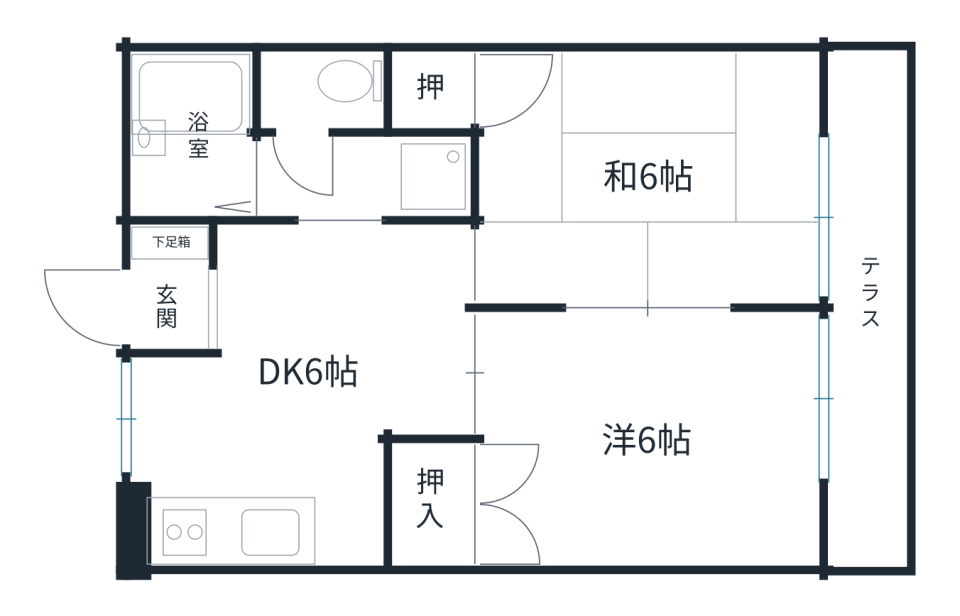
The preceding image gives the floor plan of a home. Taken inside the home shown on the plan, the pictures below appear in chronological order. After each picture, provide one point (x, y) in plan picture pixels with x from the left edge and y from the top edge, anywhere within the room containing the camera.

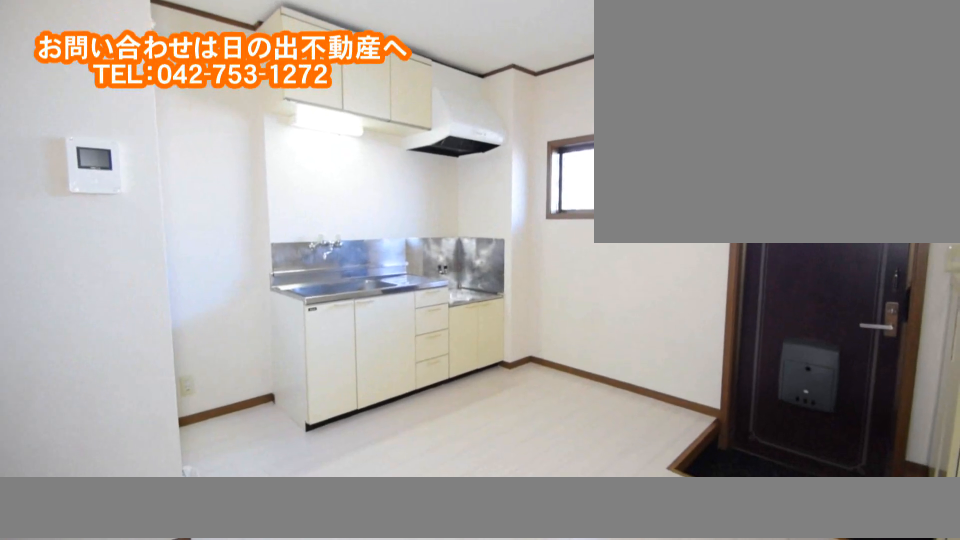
(315, 412)
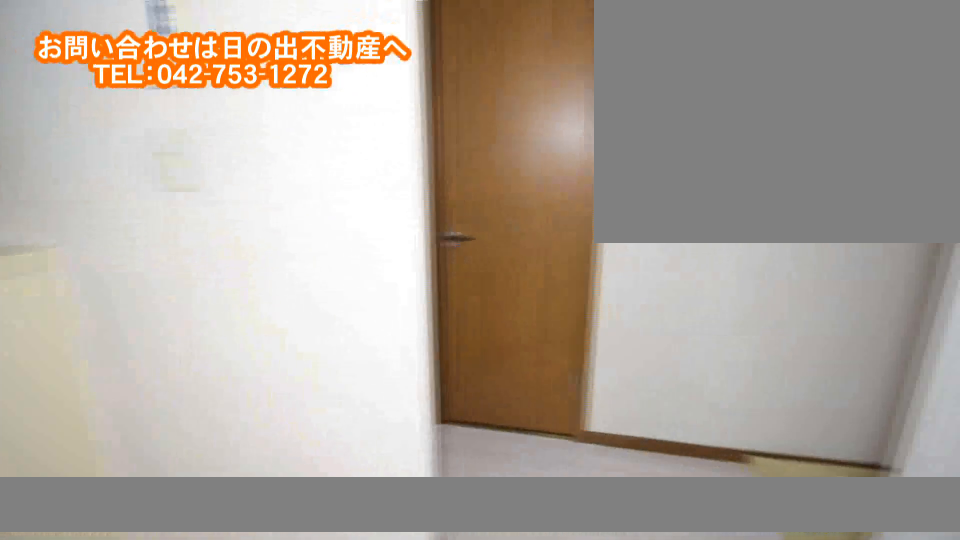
(315, 412)
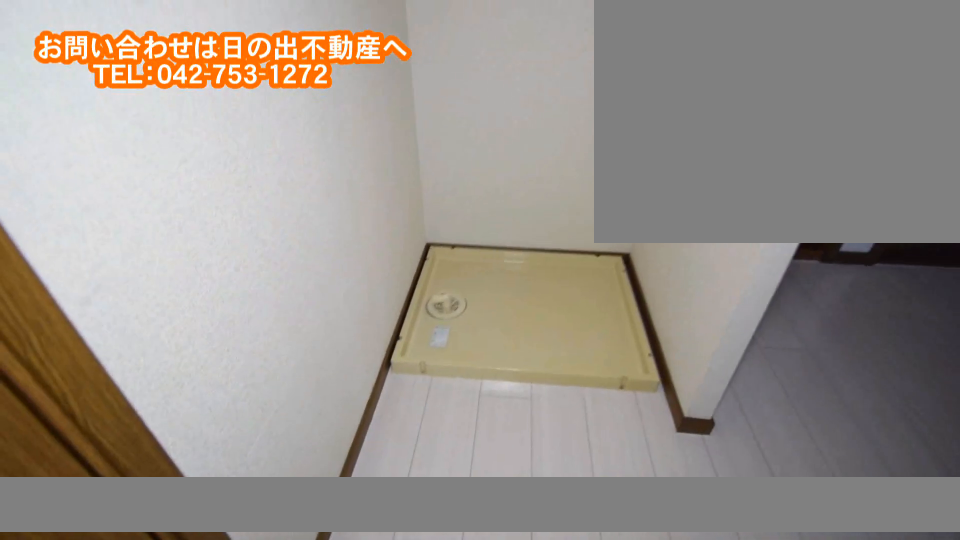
(336, 174)
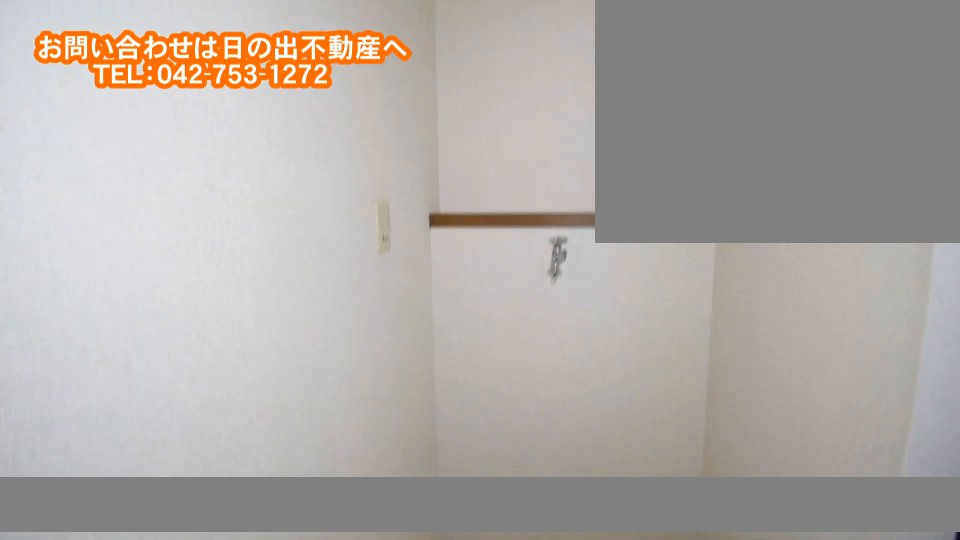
(336, 174)
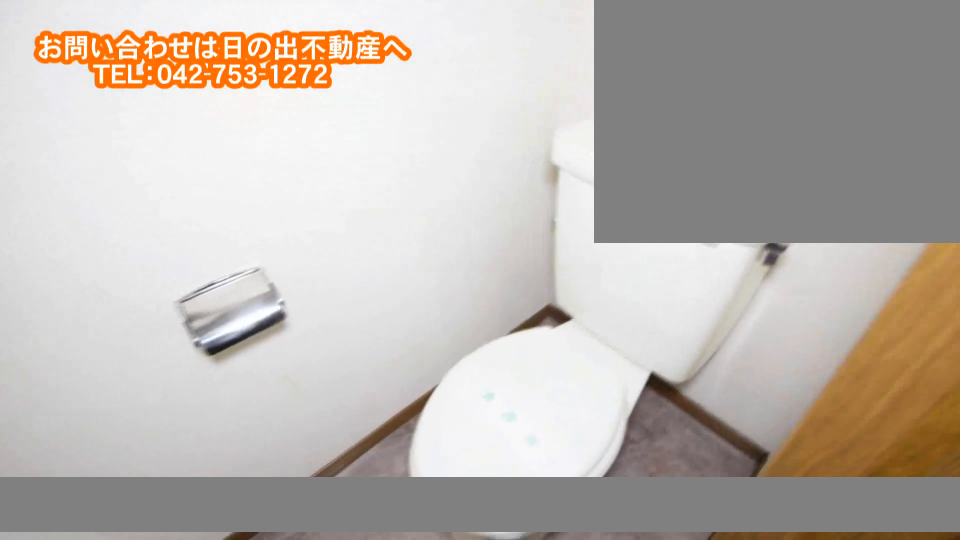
(312, 83)
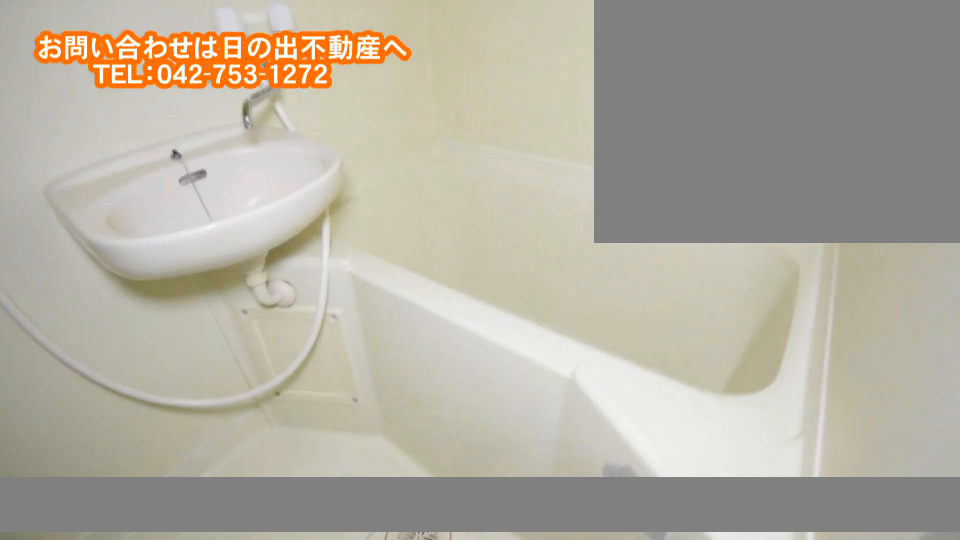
(195, 157)
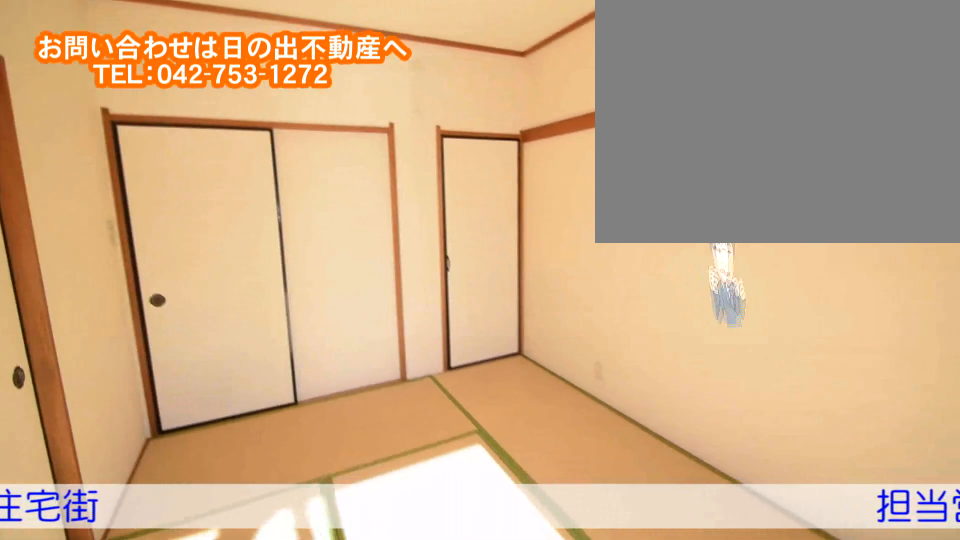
(731, 175)
